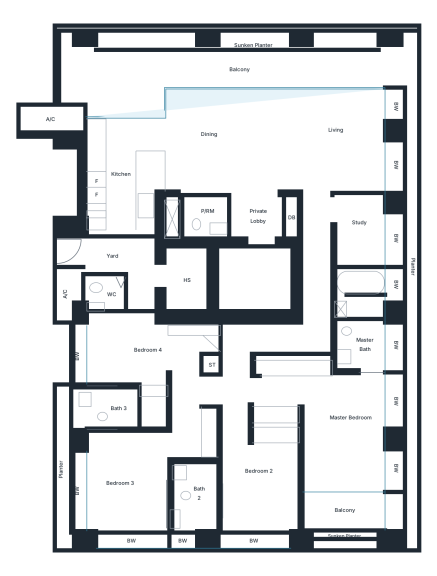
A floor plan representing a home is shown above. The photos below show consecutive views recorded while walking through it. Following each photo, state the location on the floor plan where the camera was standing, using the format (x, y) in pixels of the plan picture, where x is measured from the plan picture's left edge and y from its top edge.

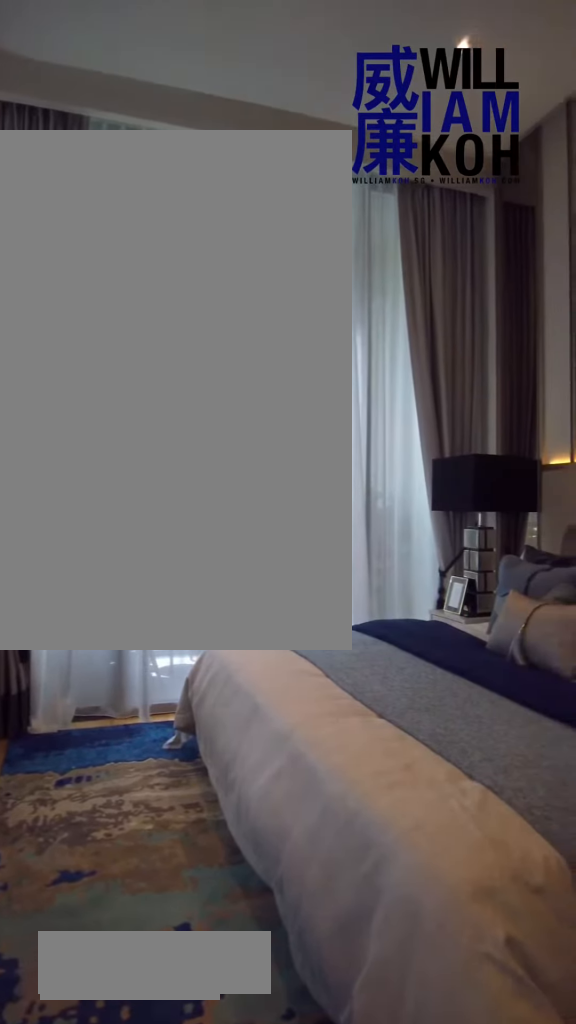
(375, 391)
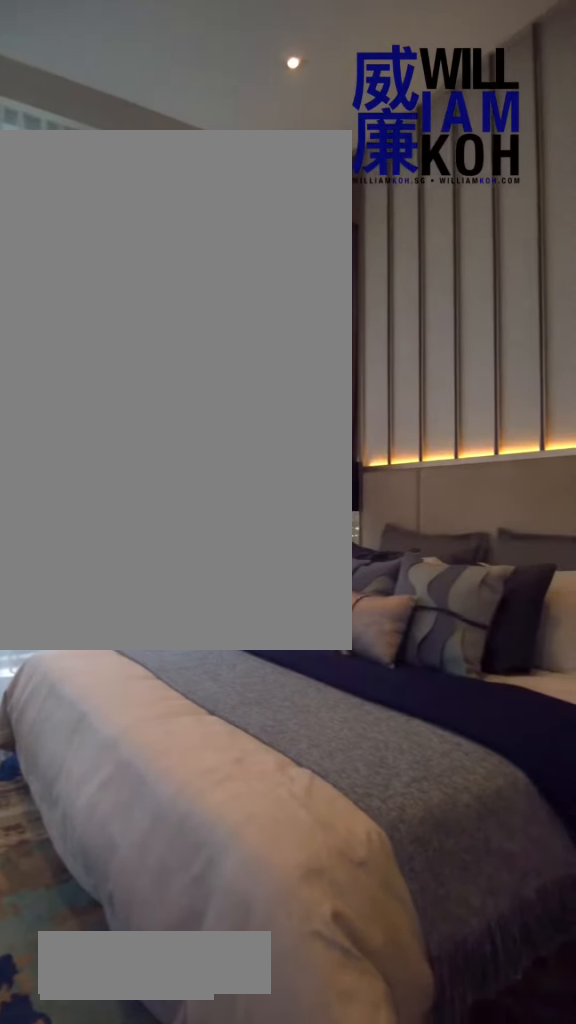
(375, 391)
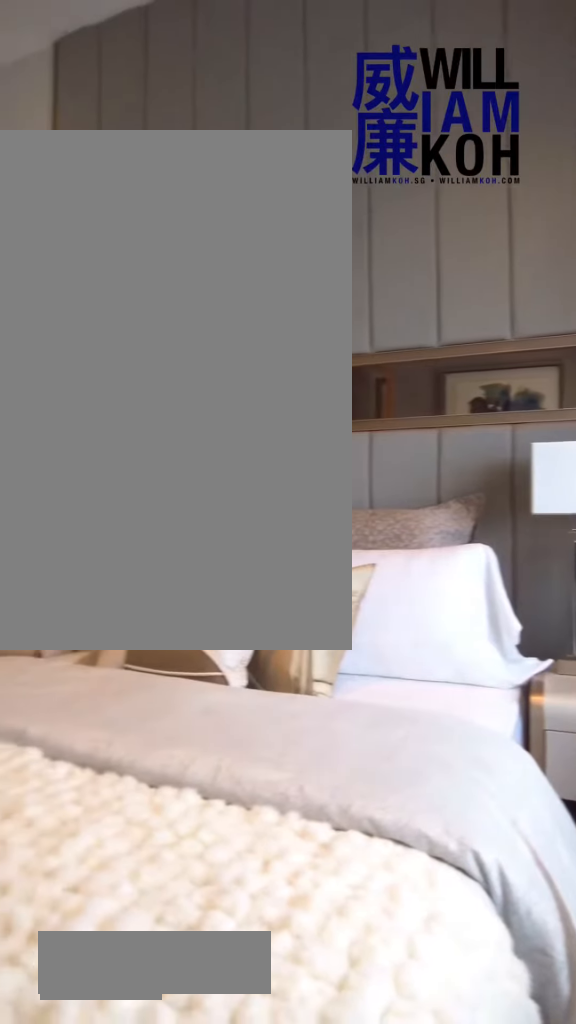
(232, 517)
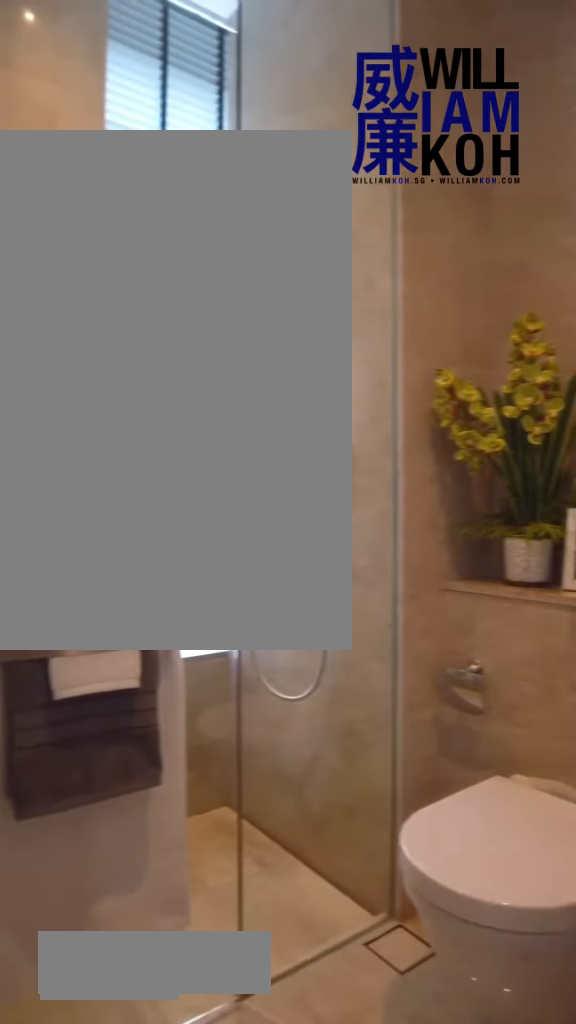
(198, 482)
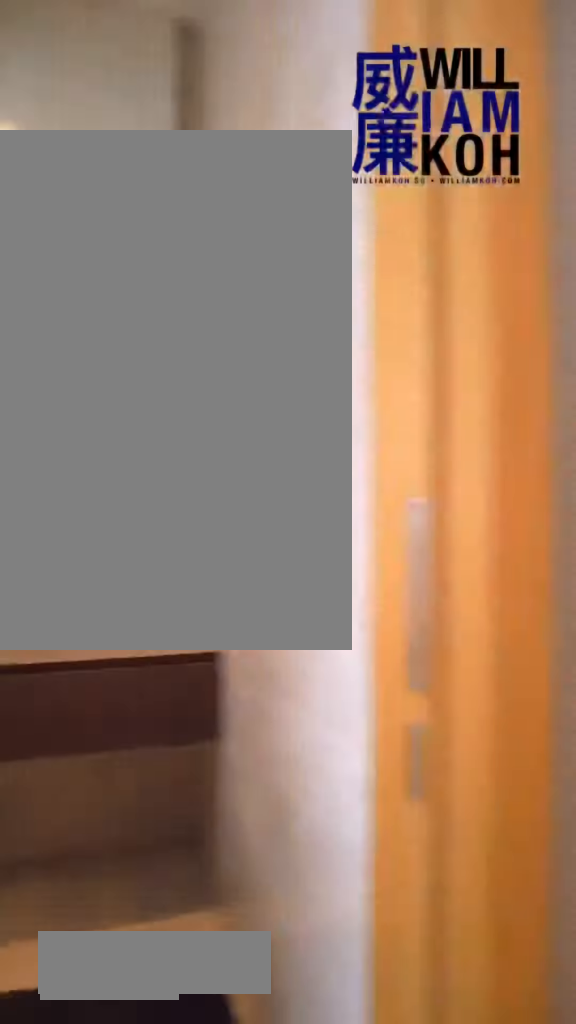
(233, 479)
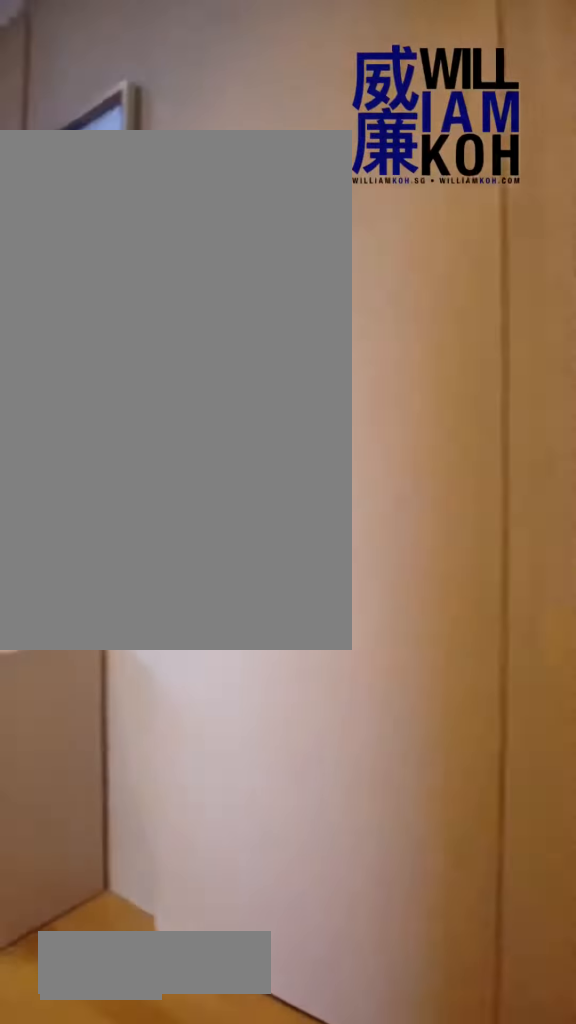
(169, 357)
